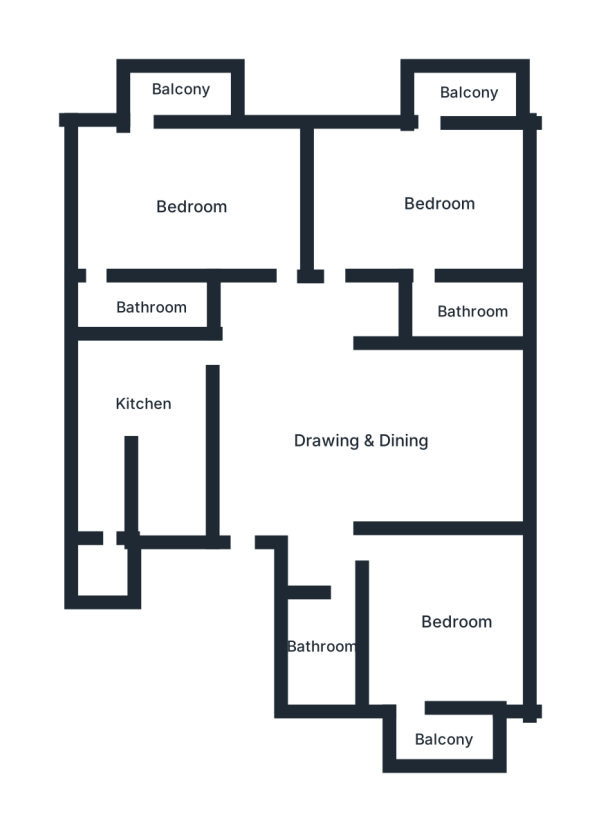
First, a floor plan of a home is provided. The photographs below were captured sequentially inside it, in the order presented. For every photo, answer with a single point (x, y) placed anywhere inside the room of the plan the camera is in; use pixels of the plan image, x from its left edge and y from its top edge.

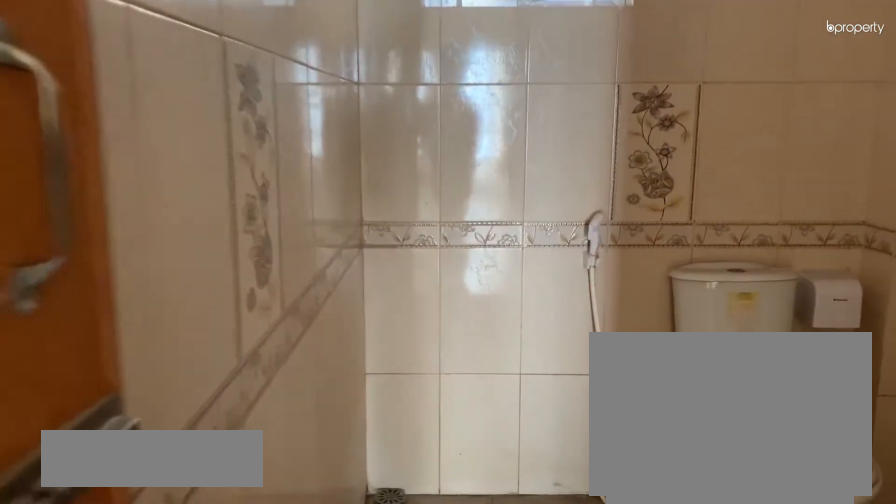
(331, 652)
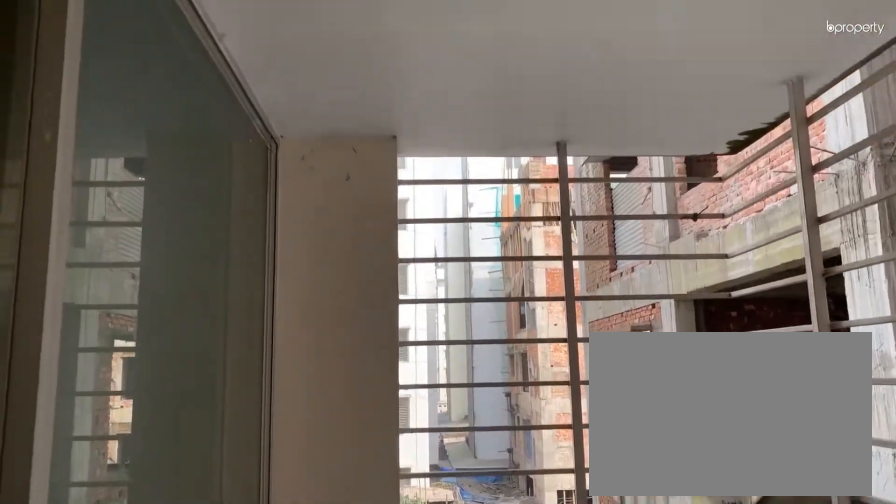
(455, 740)
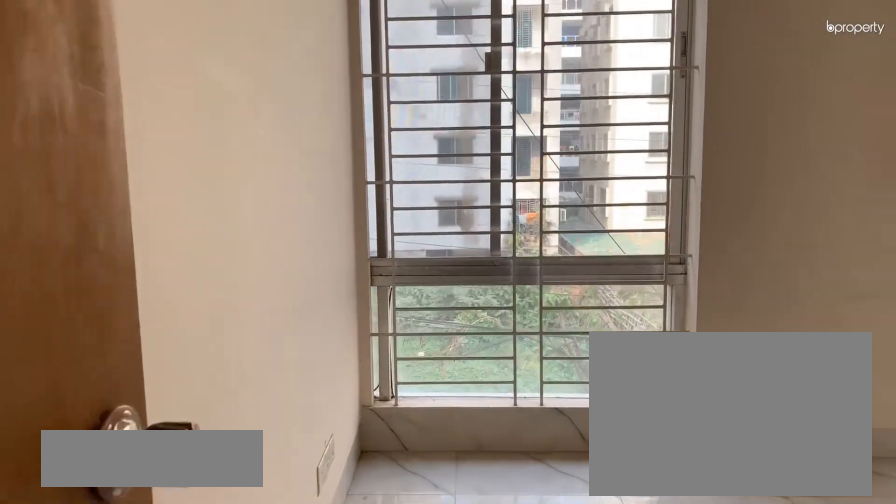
(408, 212)
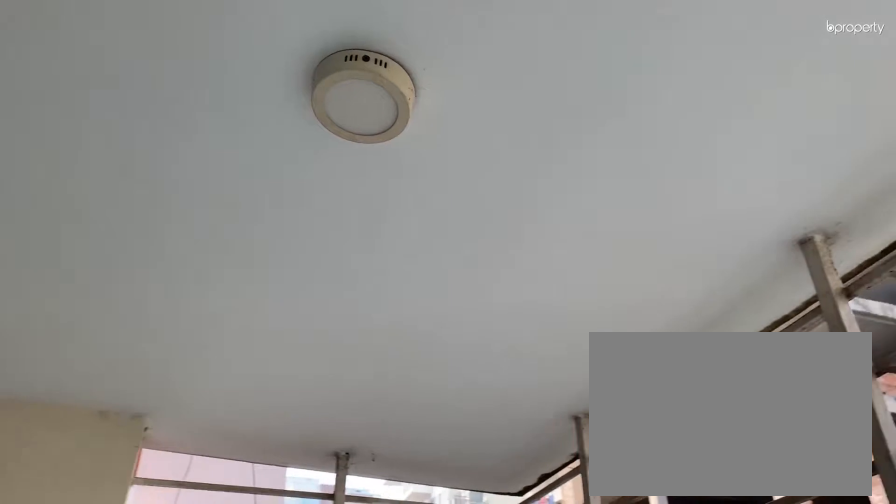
(462, 99)
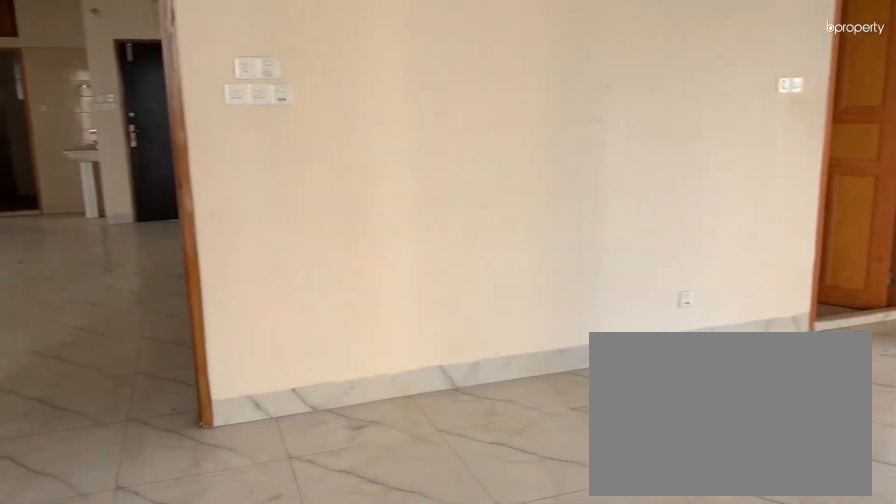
(191, 189)
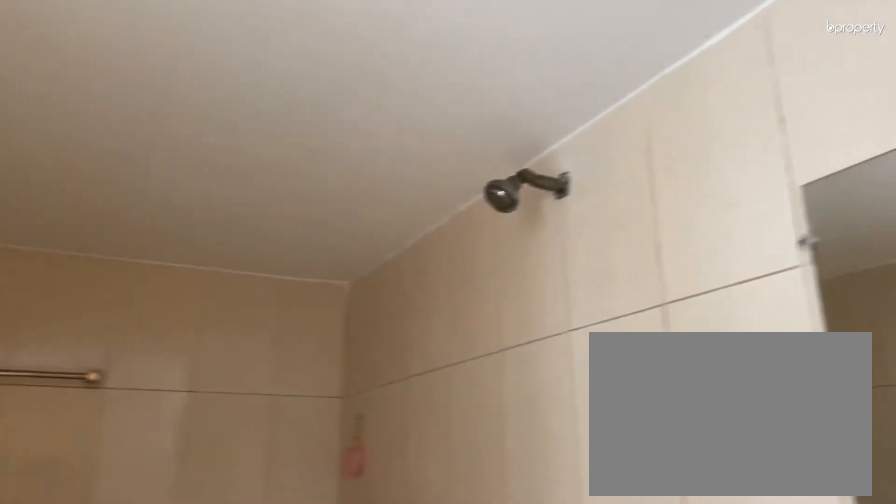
(166, 310)
